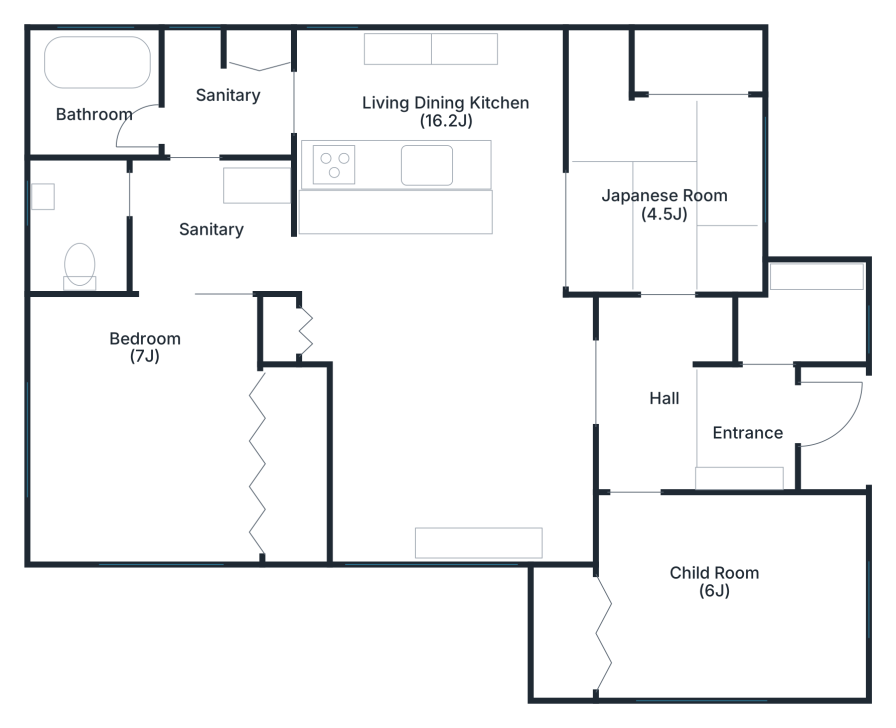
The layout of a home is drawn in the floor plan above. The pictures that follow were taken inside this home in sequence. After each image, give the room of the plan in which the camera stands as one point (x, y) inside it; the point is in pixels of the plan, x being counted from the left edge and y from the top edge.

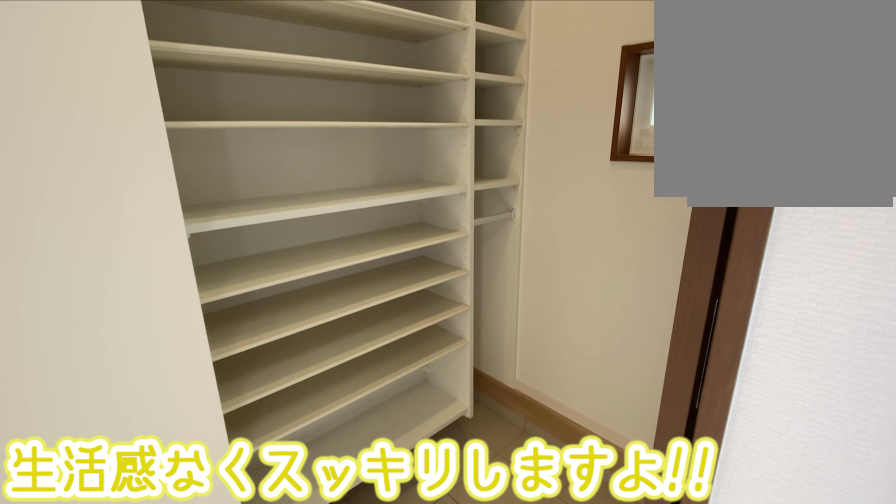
(805, 318)
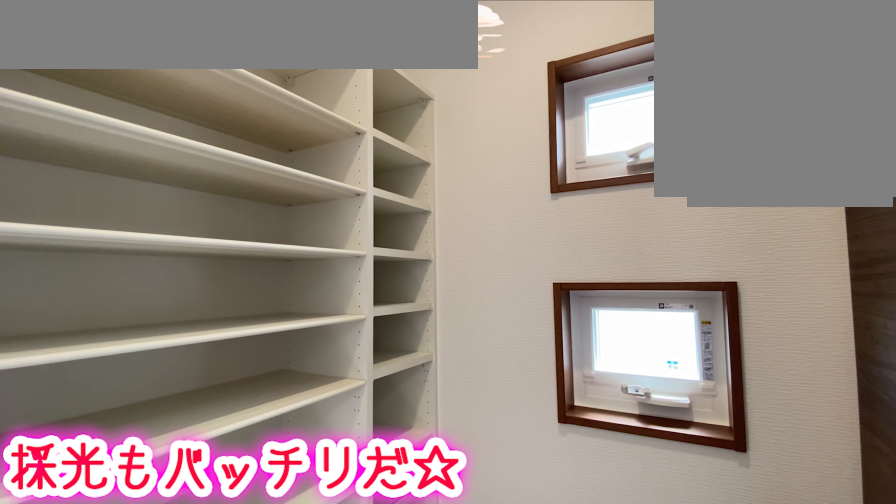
(805, 319)
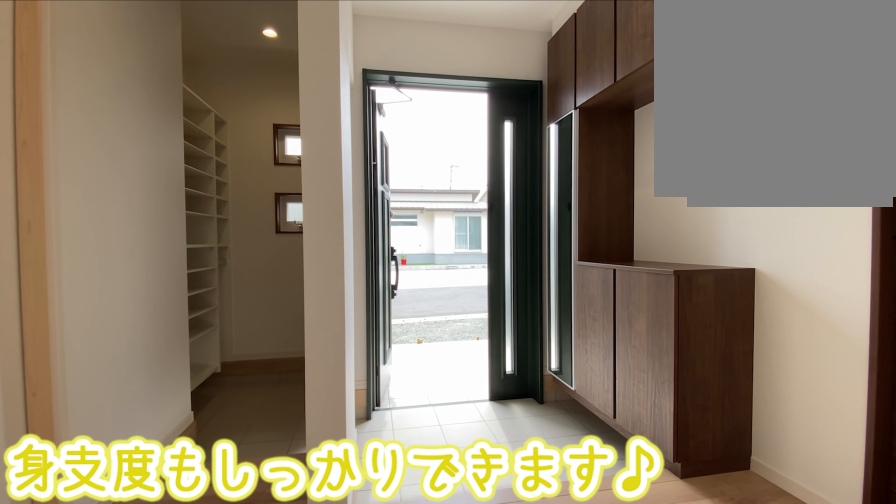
(744, 421)
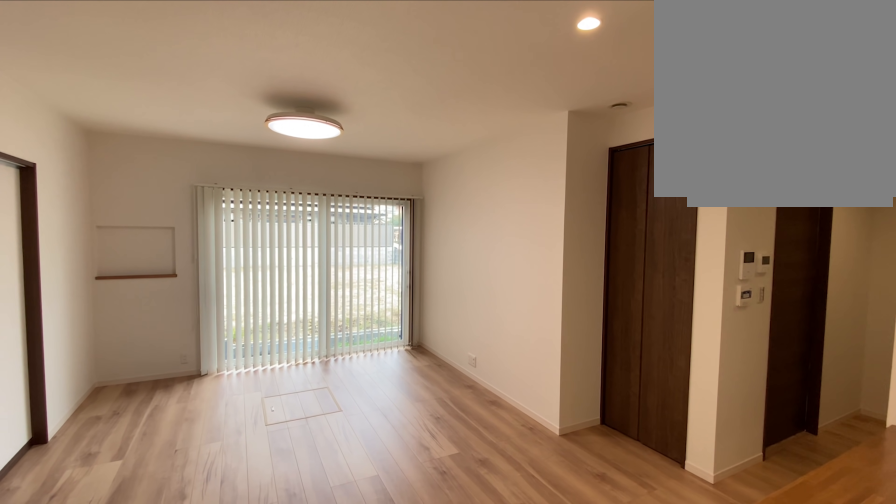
(450, 378)
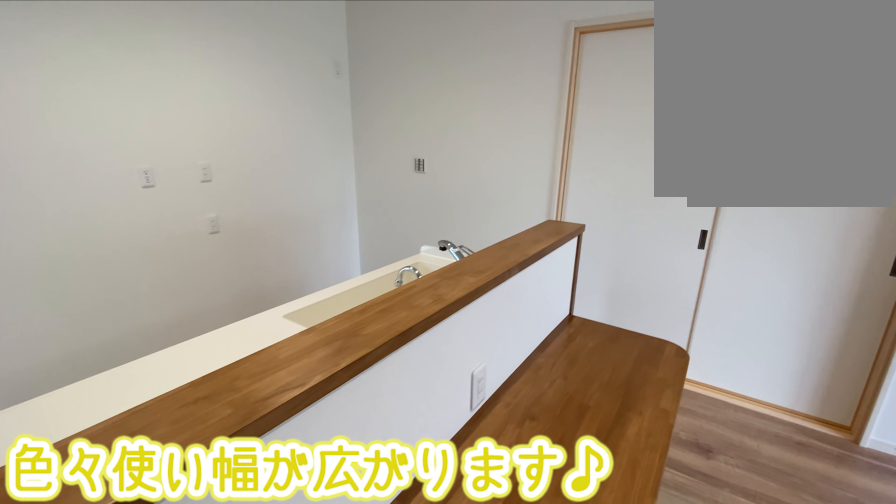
(450, 378)
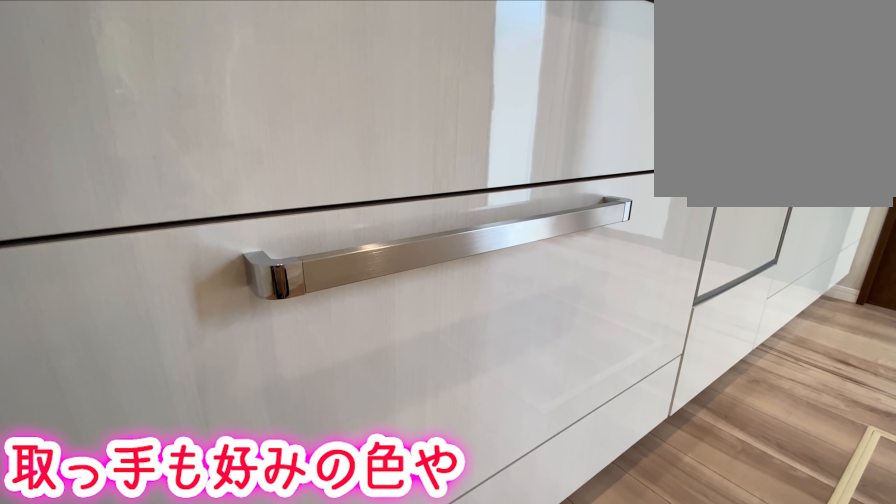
(400, 108)
